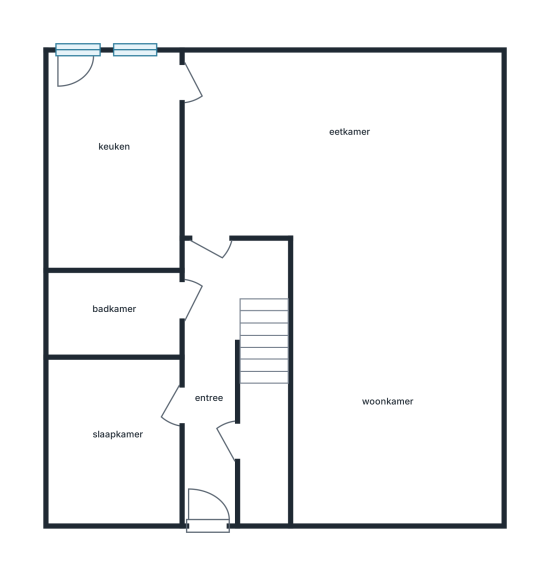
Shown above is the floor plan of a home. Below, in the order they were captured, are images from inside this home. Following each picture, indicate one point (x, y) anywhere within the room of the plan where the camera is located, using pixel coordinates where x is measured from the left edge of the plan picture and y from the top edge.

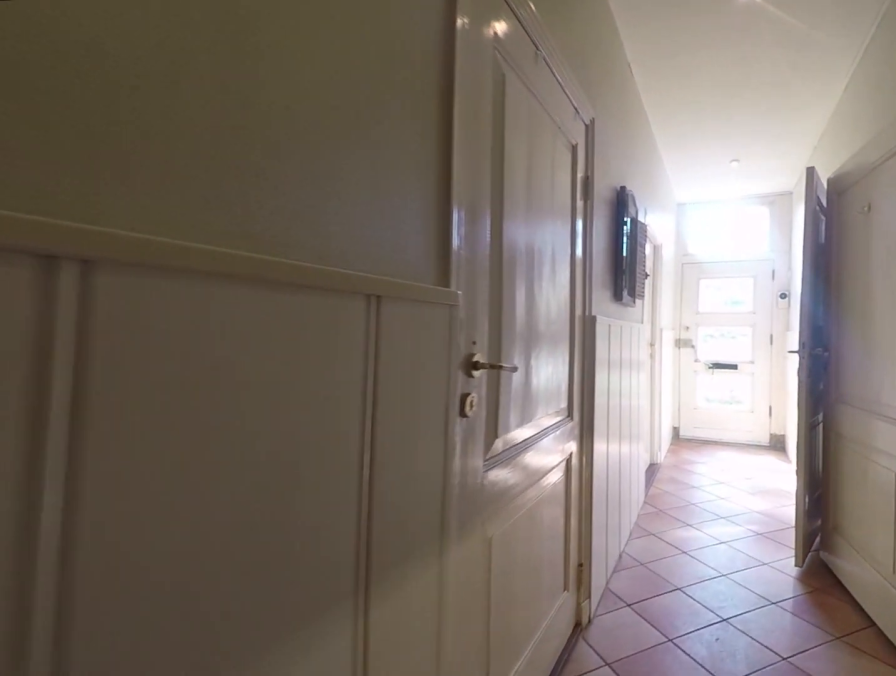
(219, 362)
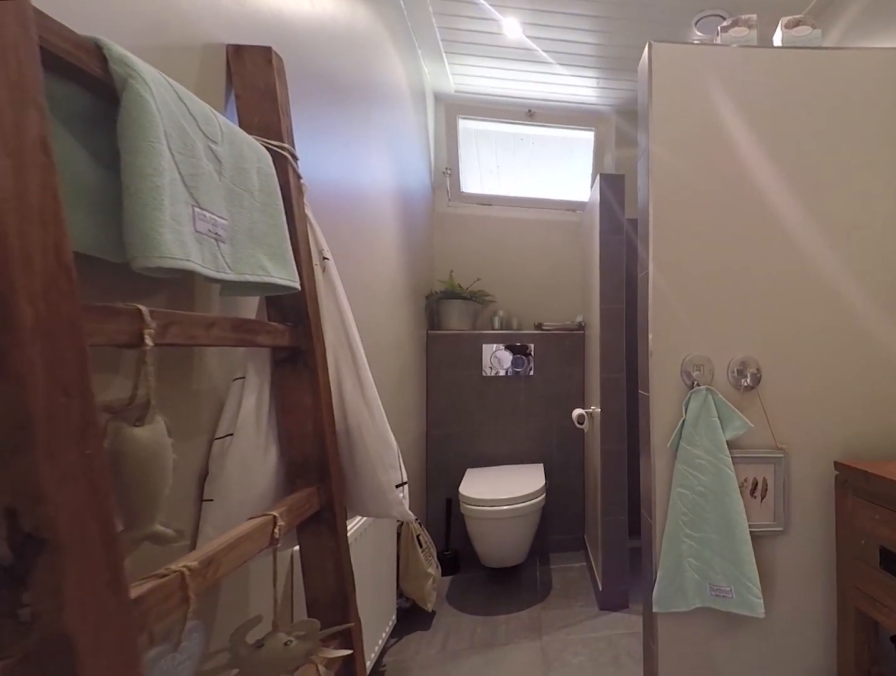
(115, 313)
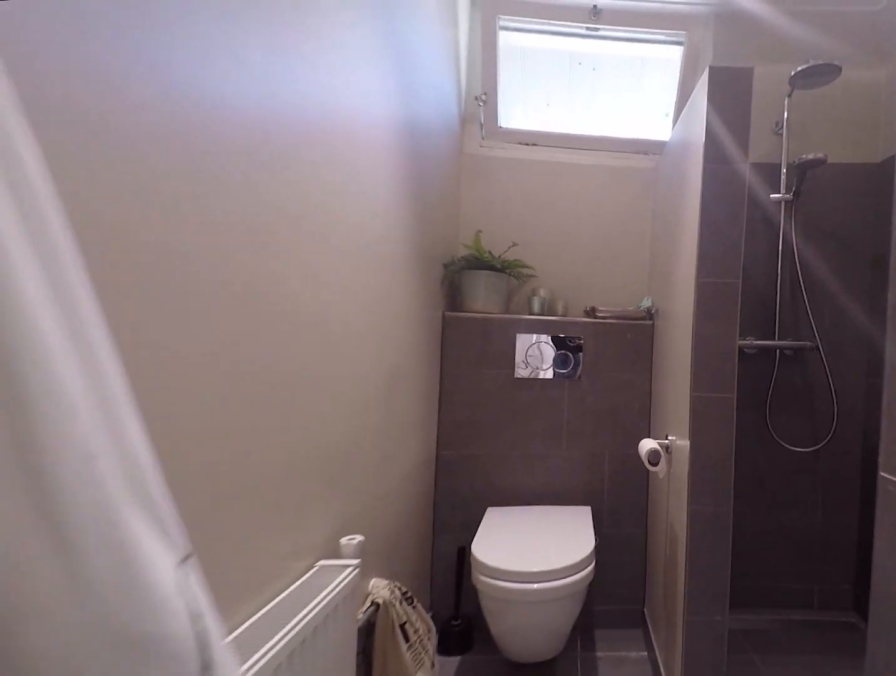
(115, 313)
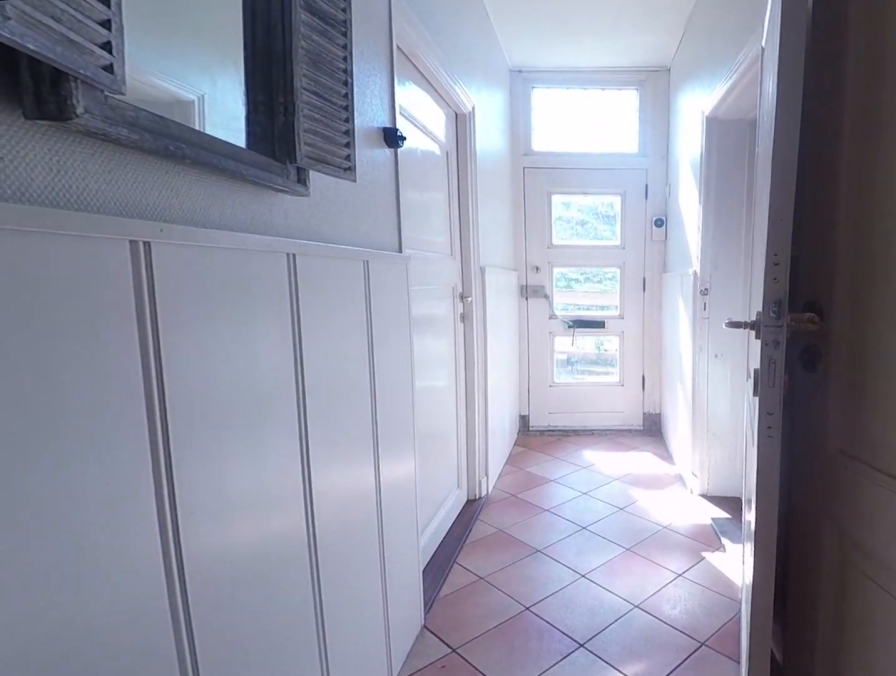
(218, 362)
